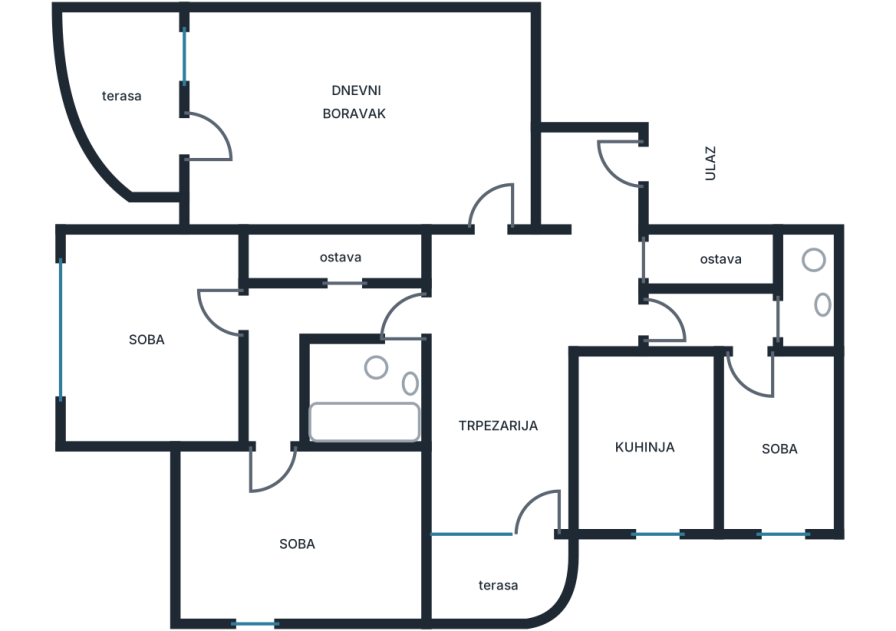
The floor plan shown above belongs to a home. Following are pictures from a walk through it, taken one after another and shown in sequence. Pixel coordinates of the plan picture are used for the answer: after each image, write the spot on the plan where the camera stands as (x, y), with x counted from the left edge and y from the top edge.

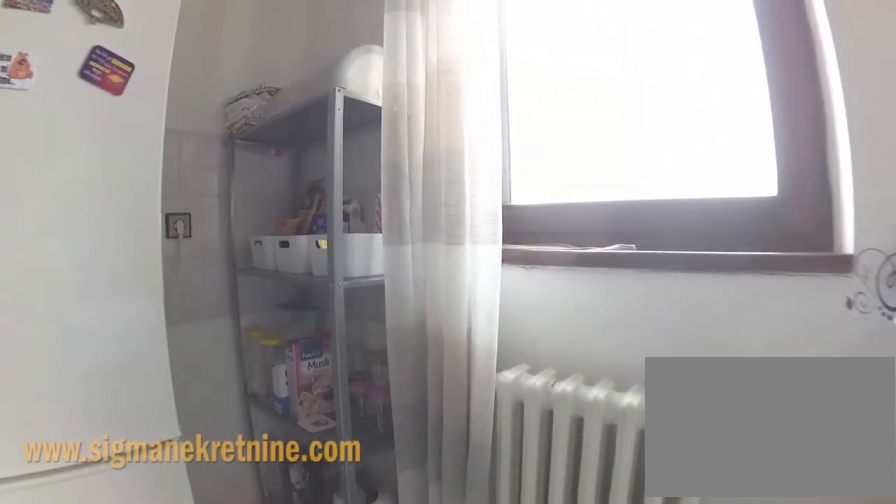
(649, 475)
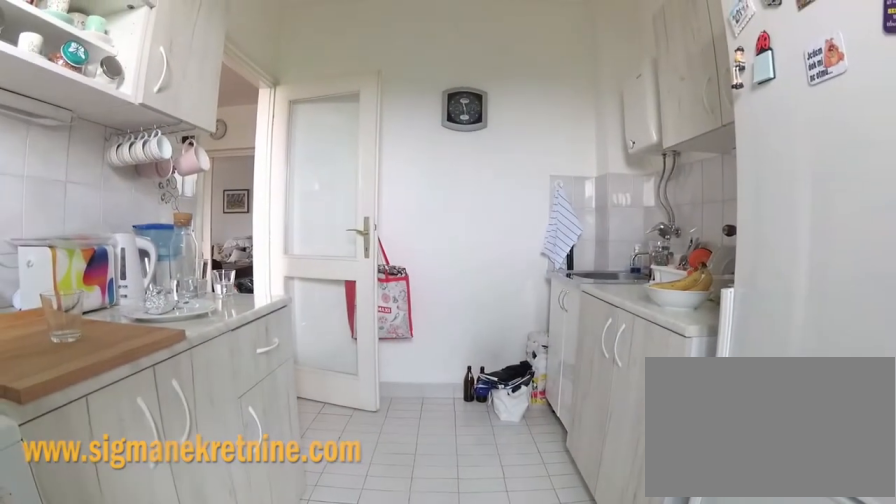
(641, 535)
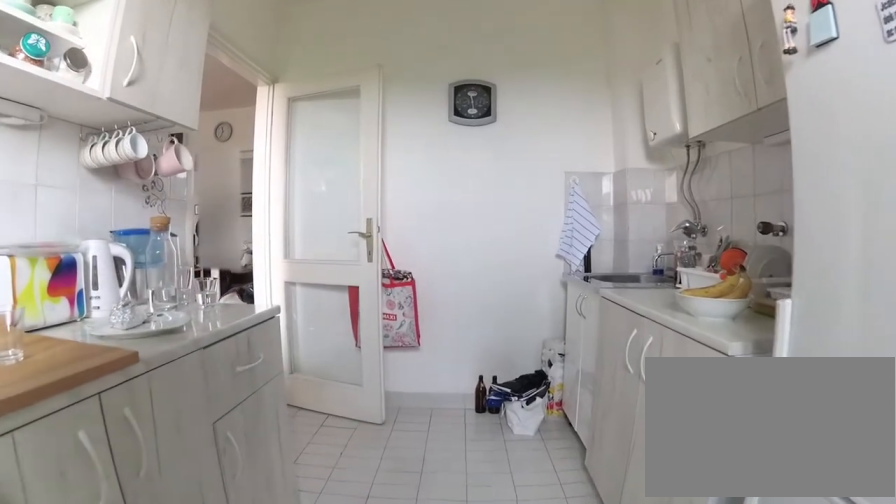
(653, 524)
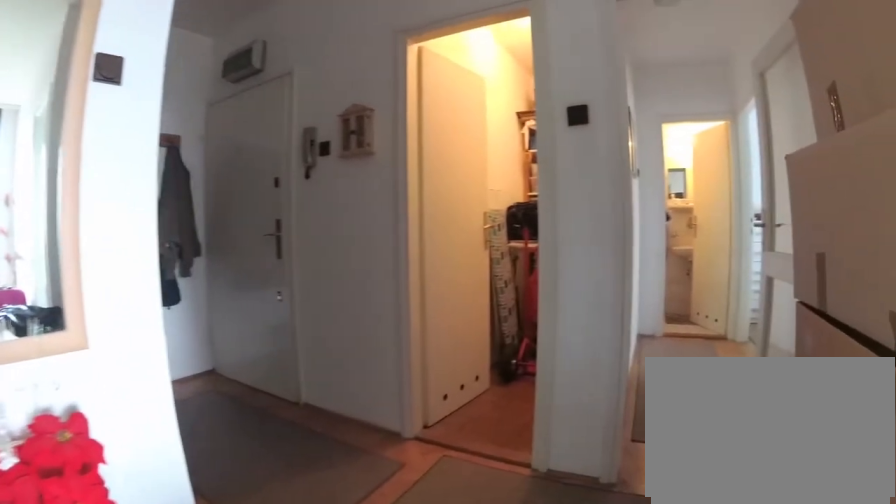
(498, 329)
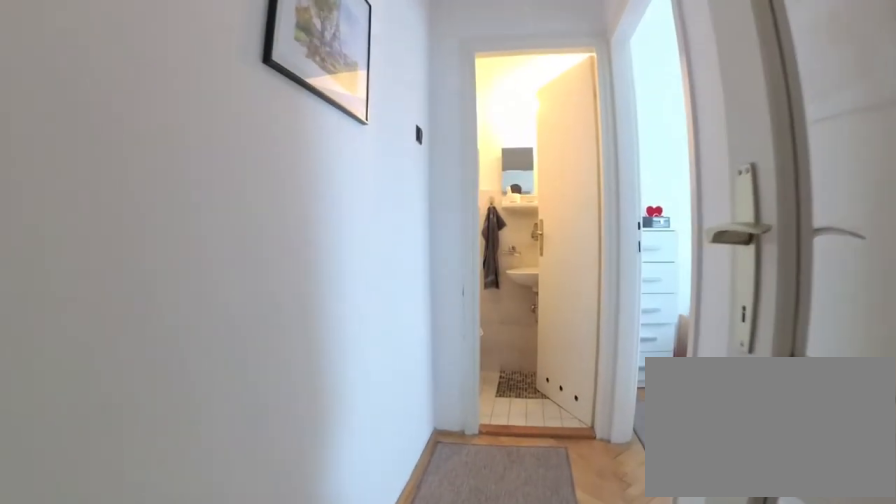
(629, 322)
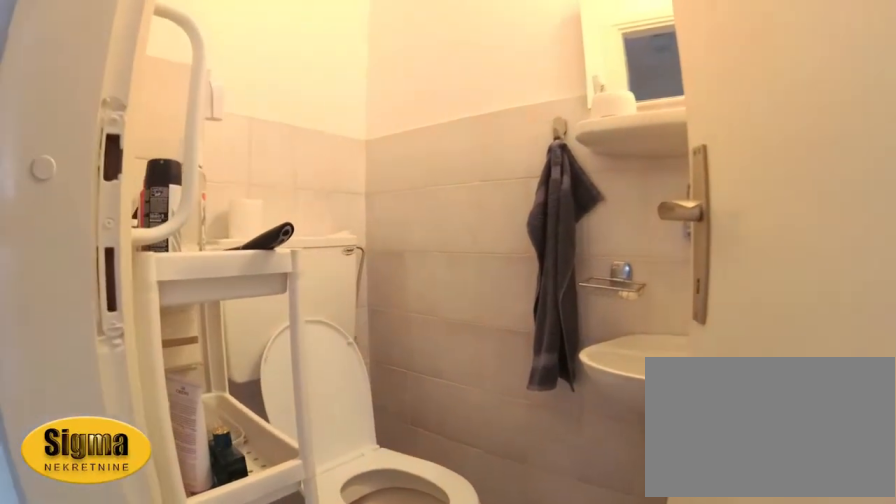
(745, 328)
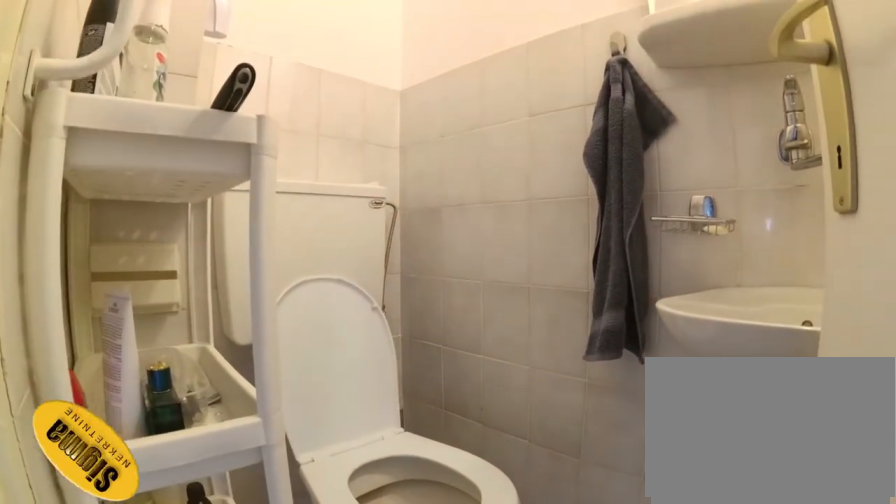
(771, 337)
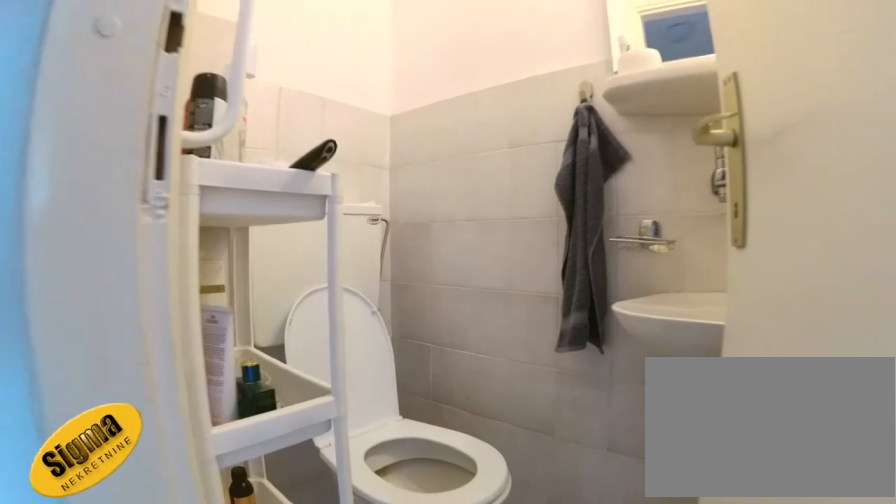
(750, 333)
